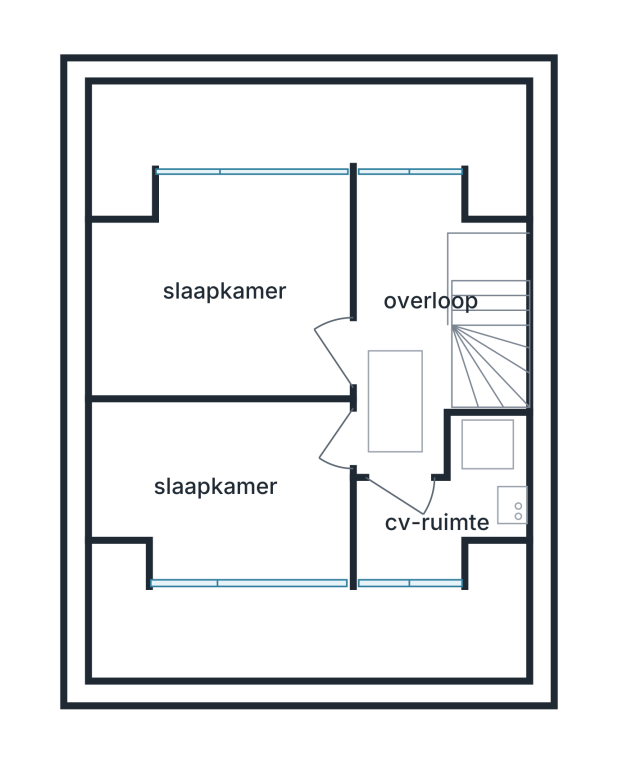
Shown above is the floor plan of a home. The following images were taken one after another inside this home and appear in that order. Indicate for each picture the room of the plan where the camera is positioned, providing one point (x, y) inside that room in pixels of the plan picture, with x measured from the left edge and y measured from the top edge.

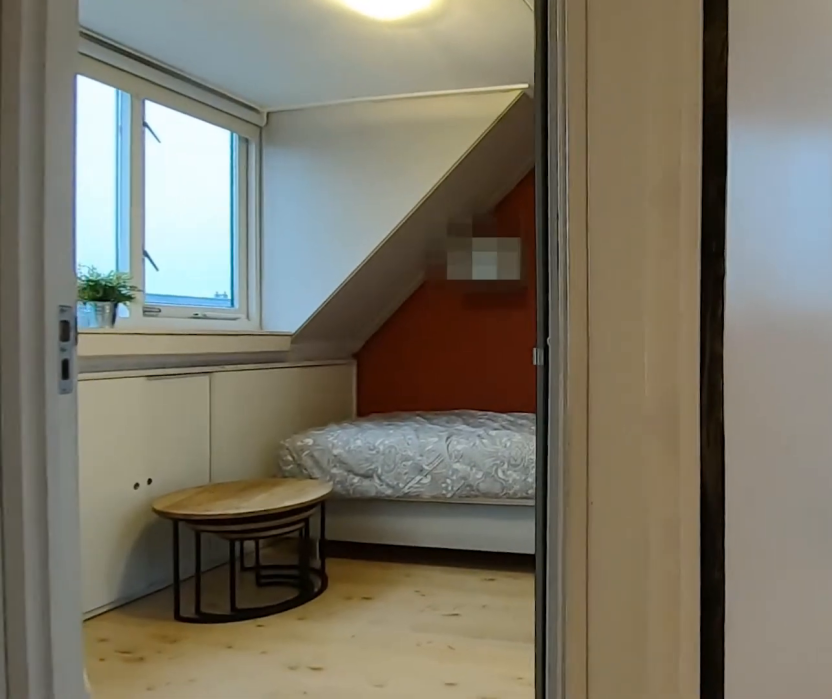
(410, 298)
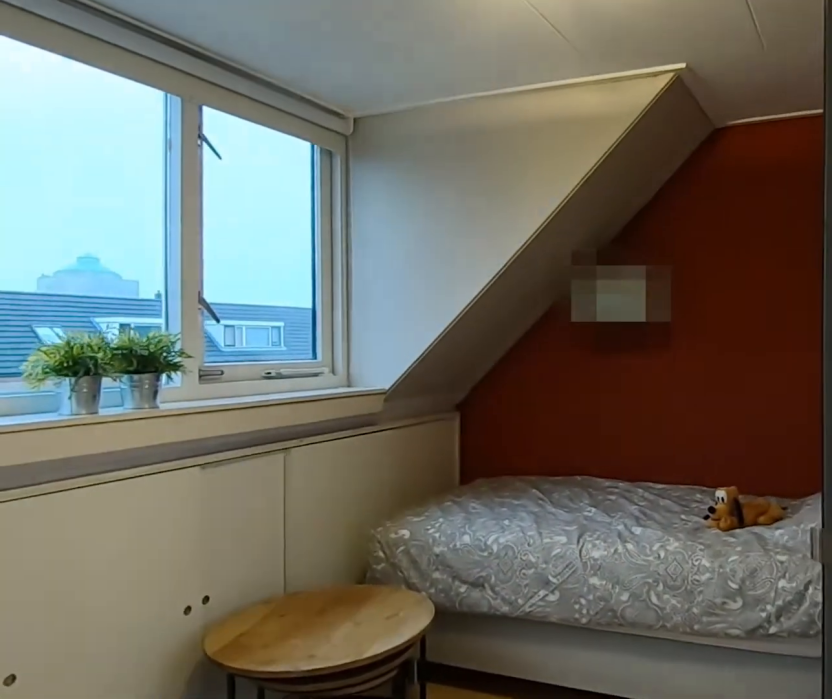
(224, 488)
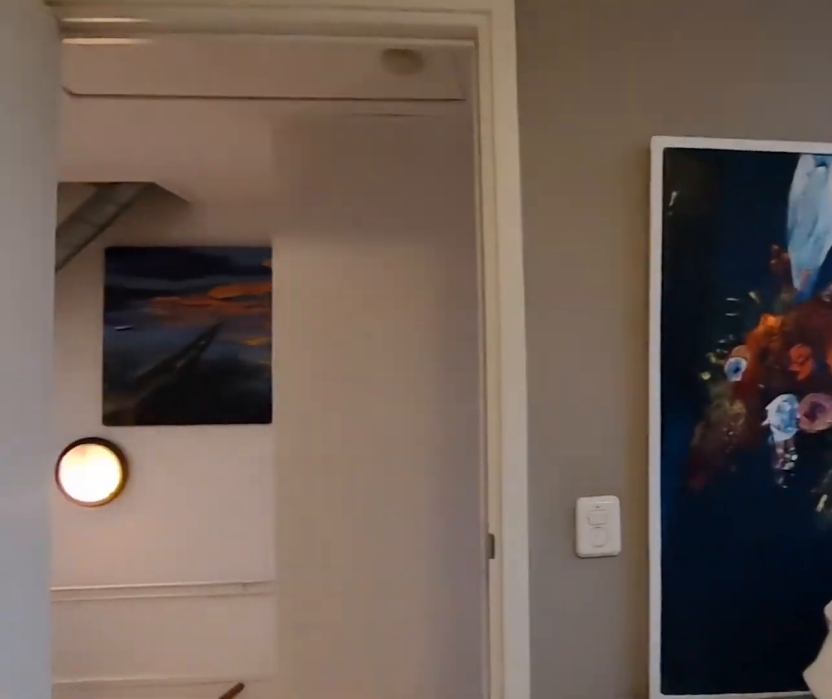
(224, 488)
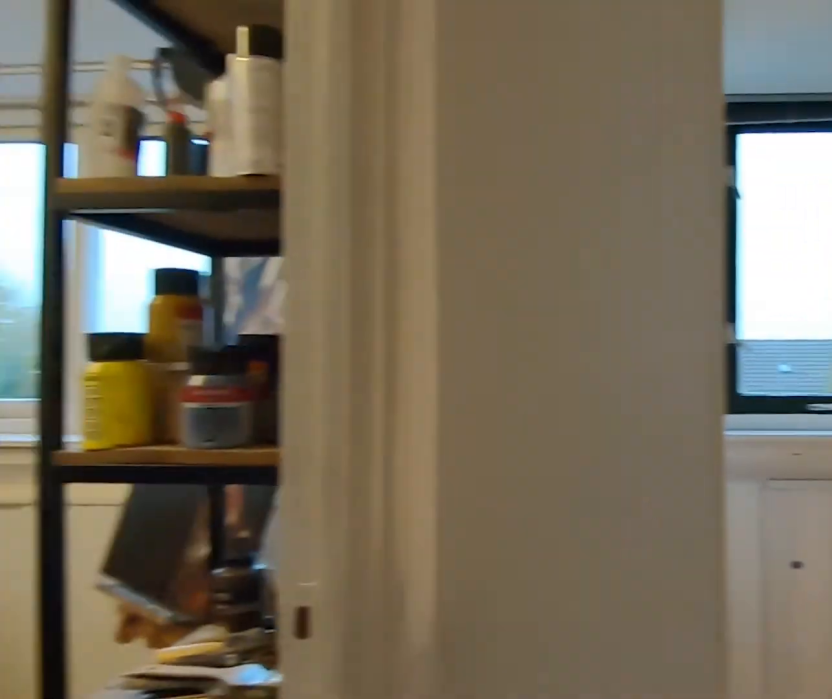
(410, 297)
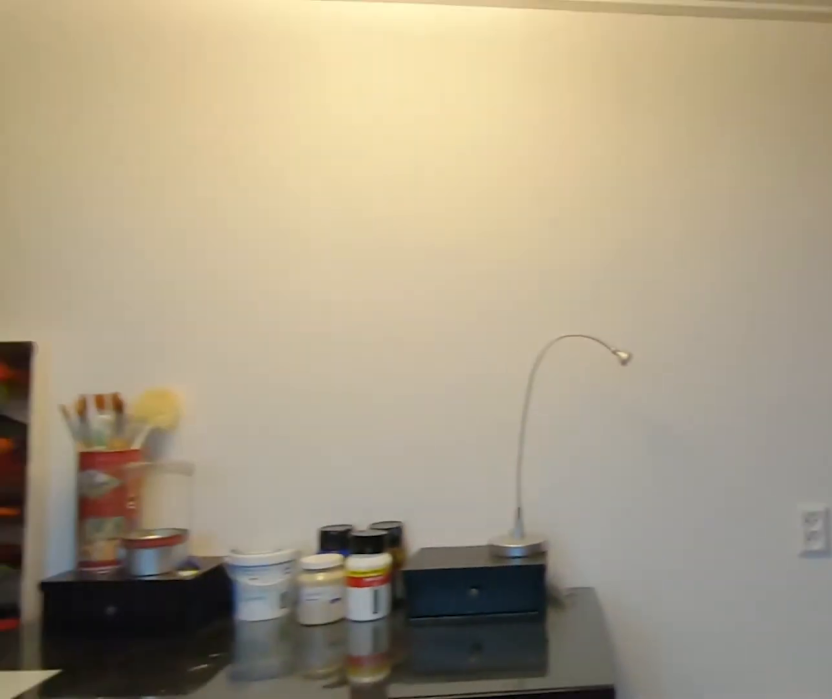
(223, 287)
